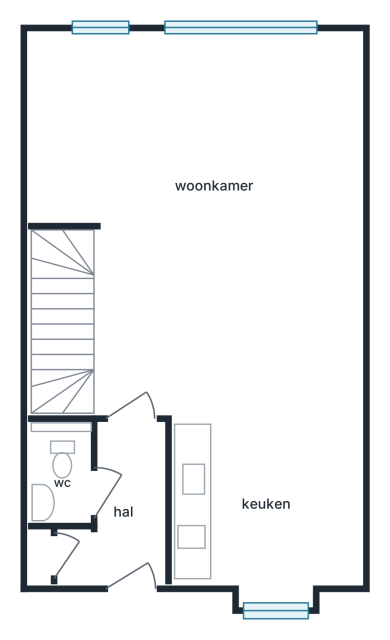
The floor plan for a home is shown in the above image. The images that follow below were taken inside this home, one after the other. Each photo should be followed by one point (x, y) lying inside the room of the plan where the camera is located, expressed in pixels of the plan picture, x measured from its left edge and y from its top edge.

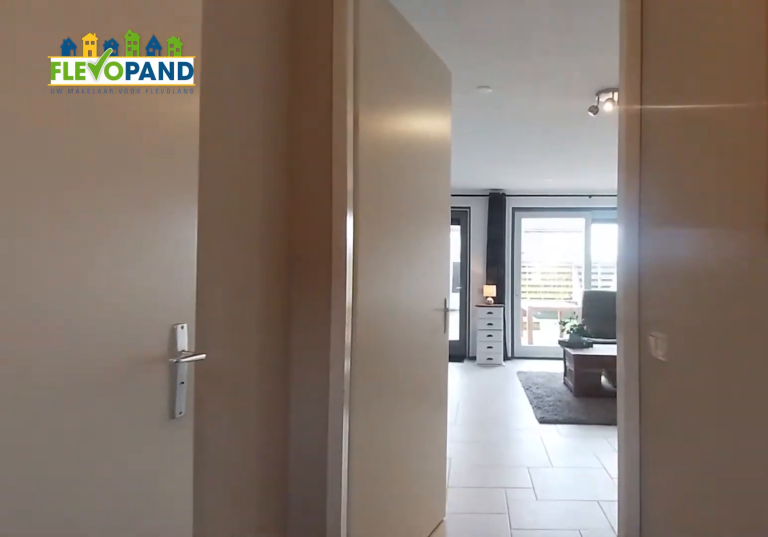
(123, 511)
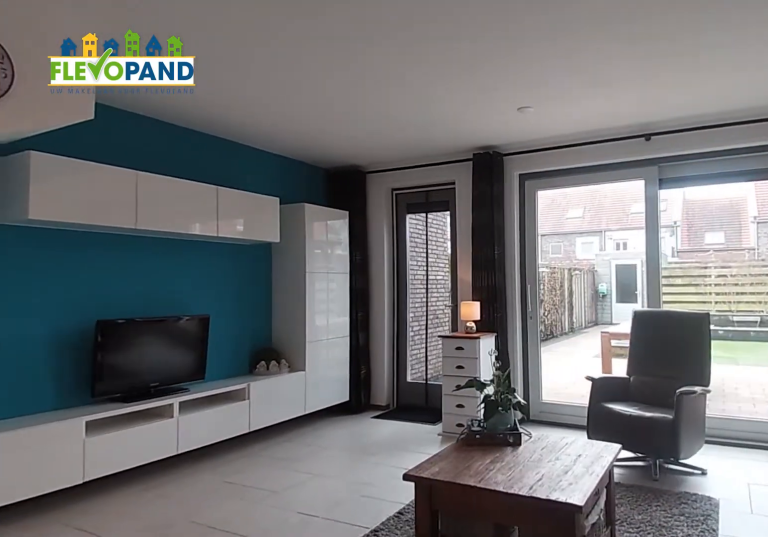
(206, 180)
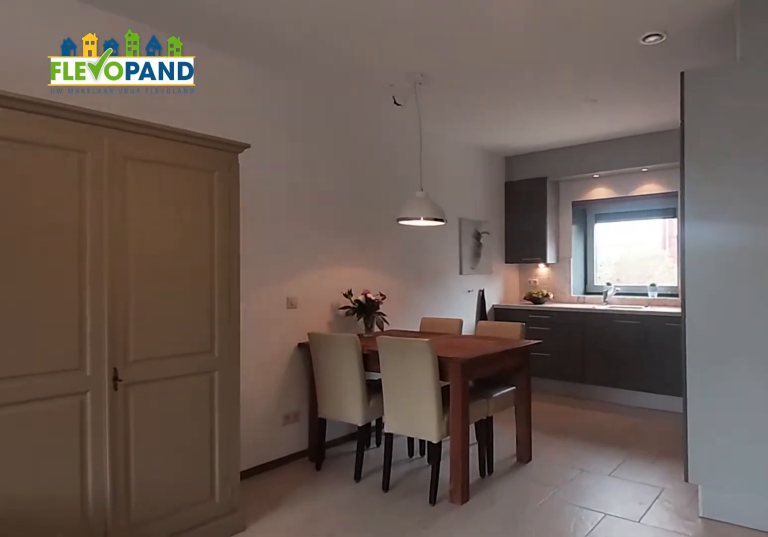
(206, 180)
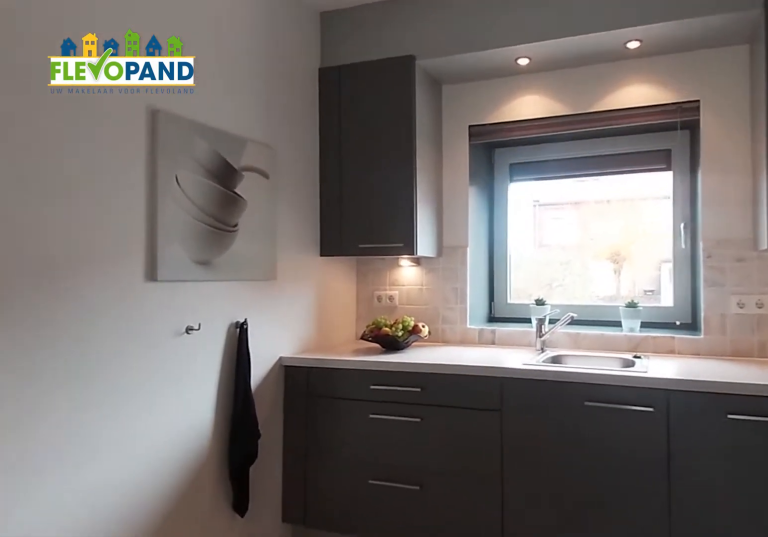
(267, 502)
